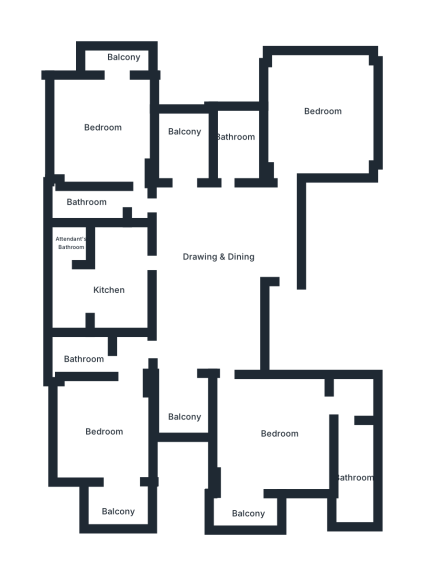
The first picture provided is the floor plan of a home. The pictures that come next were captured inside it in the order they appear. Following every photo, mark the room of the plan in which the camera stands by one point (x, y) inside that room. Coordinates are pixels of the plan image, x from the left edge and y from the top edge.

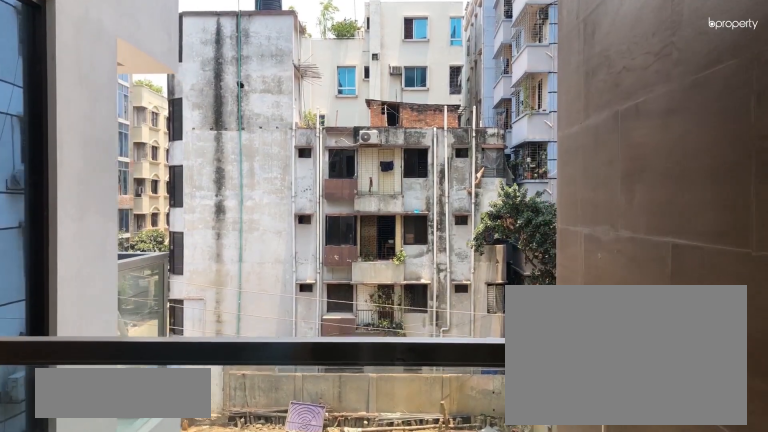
(185, 150)
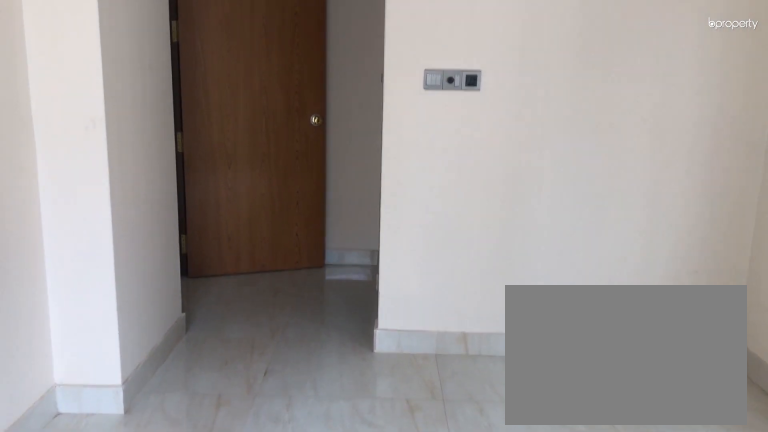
(112, 130)
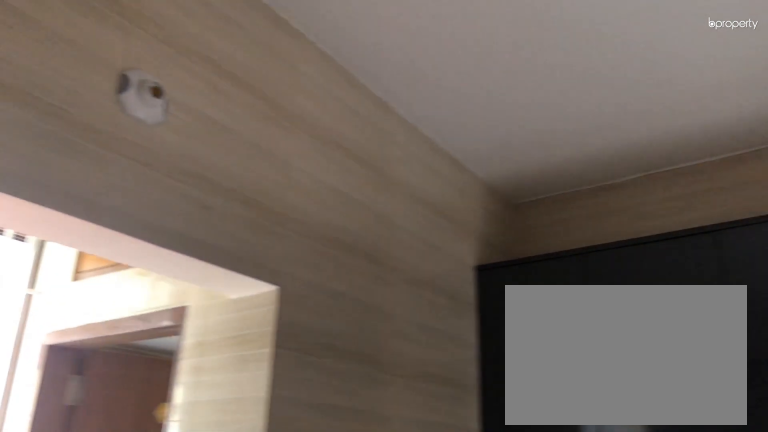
(116, 283)
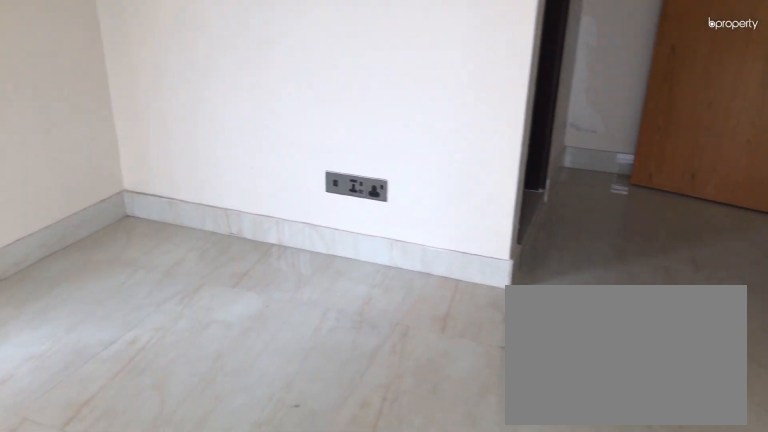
(109, 438)
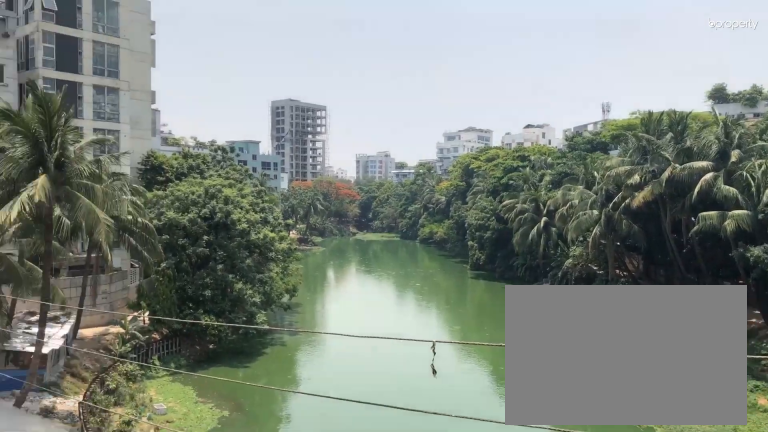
(120, 502)
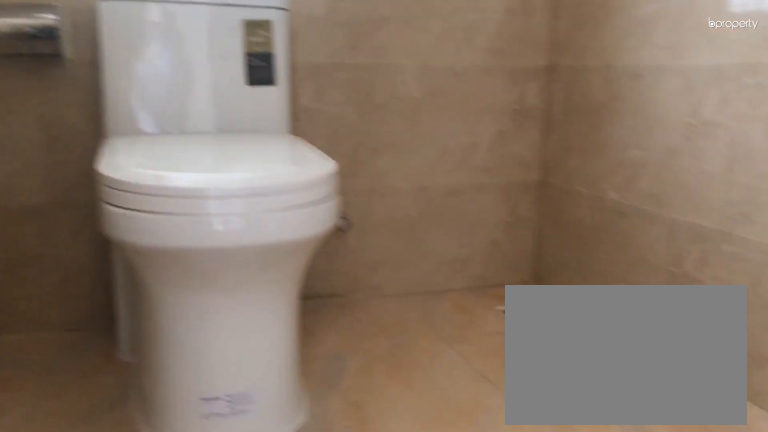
(88, 355)
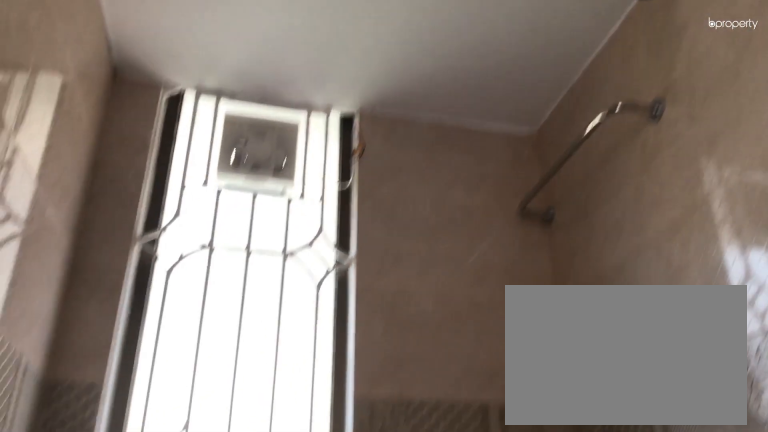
(88, 355)
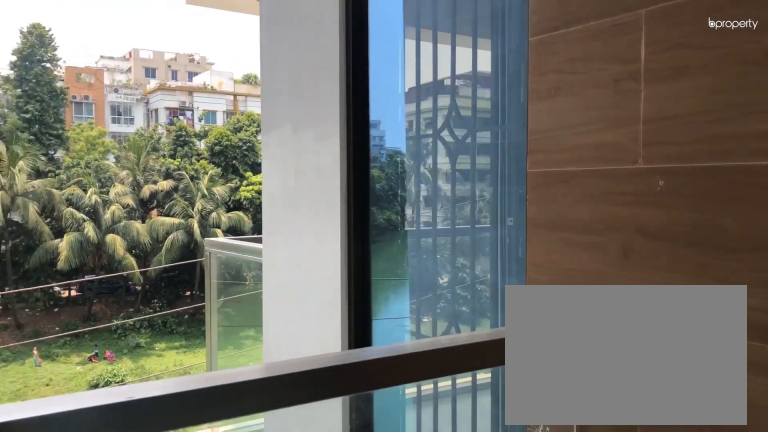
(178, 407)
